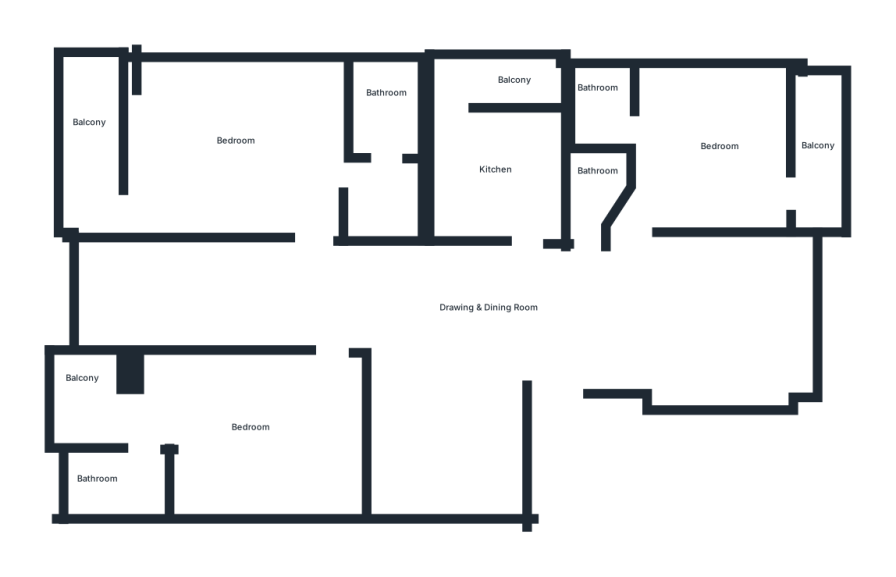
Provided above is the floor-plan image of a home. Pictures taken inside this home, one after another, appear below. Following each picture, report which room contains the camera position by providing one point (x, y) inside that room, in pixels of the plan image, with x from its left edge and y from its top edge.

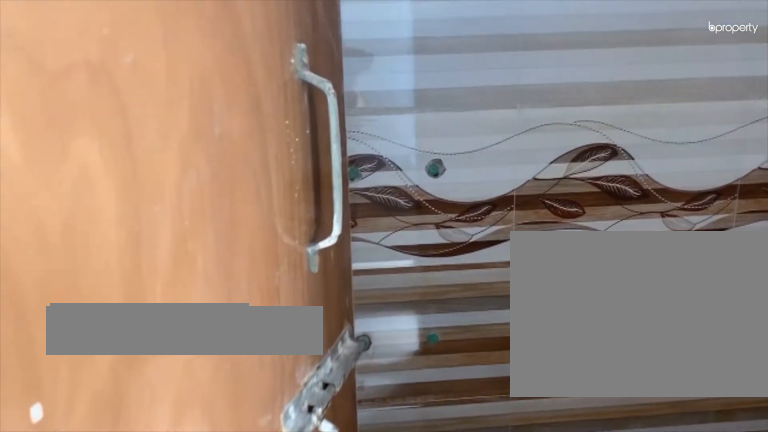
(111, 477)
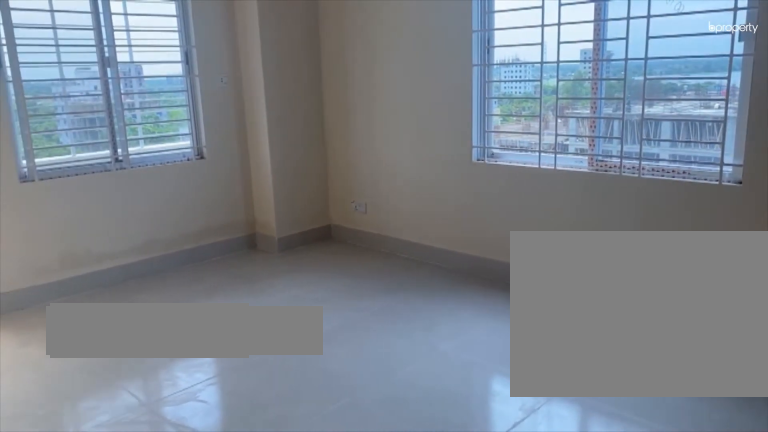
(237, 154)
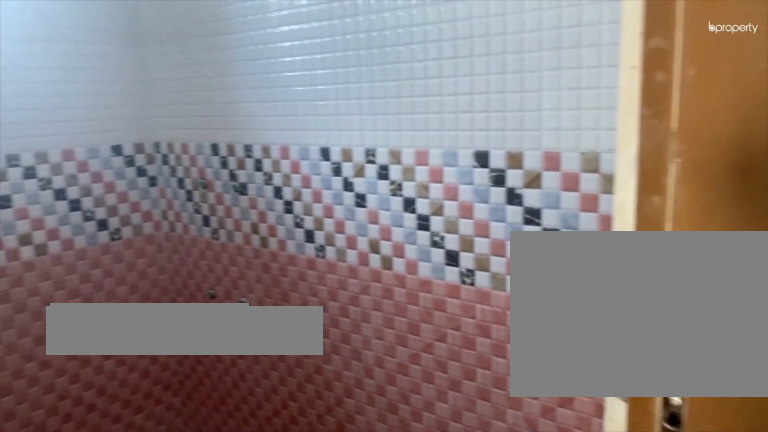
(385, 149)
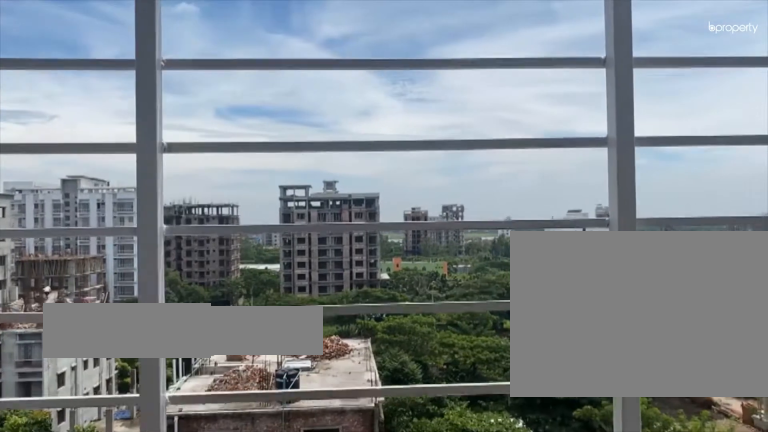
(101, 126)
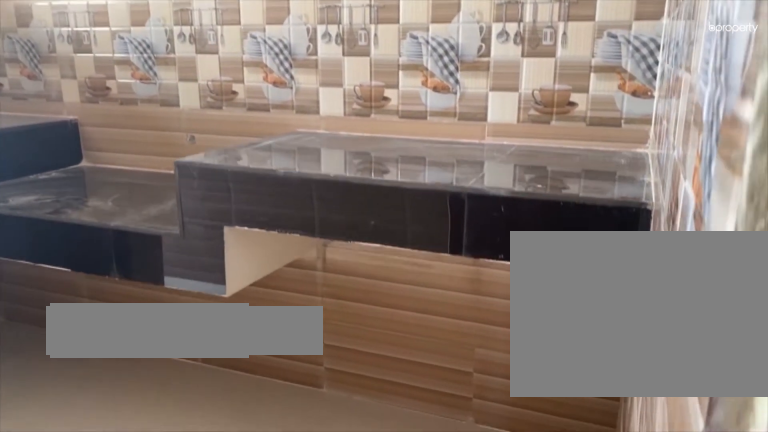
(505, 174)
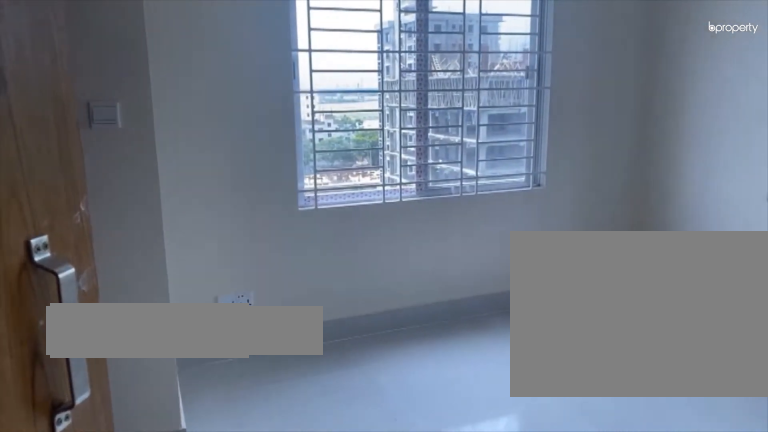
(720, 148)
